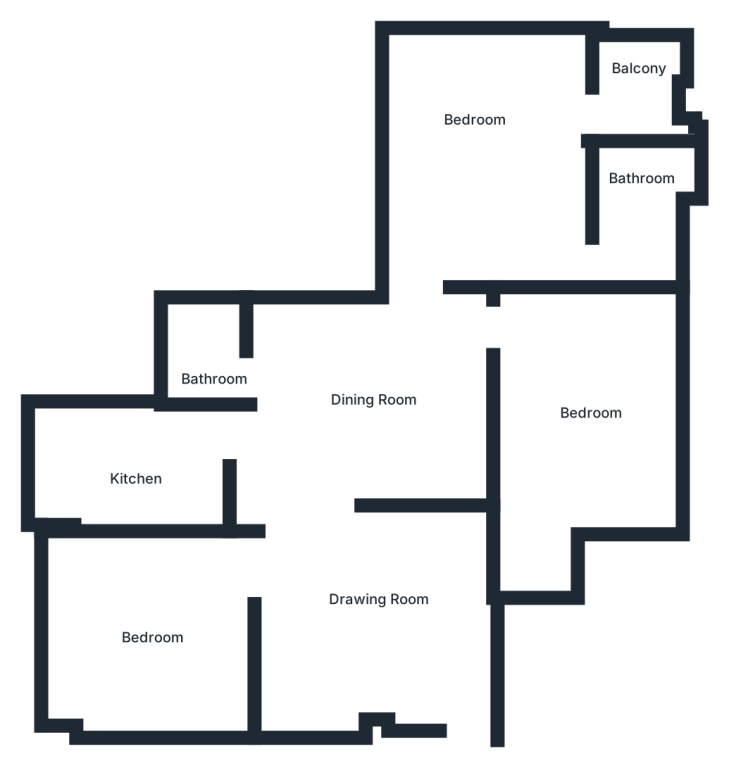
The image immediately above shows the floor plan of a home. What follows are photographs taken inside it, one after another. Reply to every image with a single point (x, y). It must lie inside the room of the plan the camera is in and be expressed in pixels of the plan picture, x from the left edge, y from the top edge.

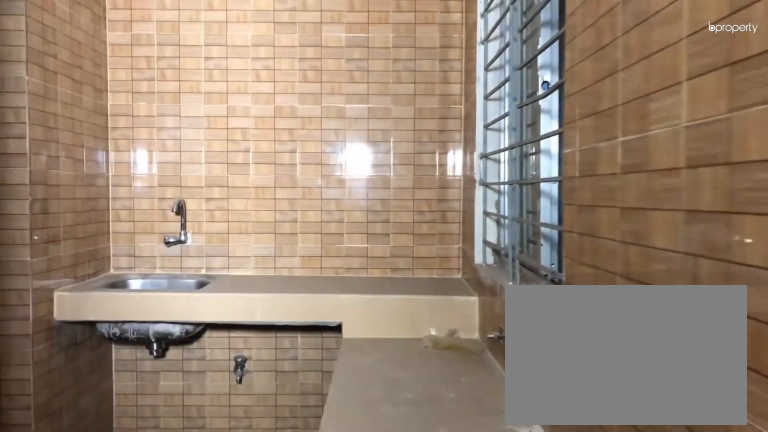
(134, 471)
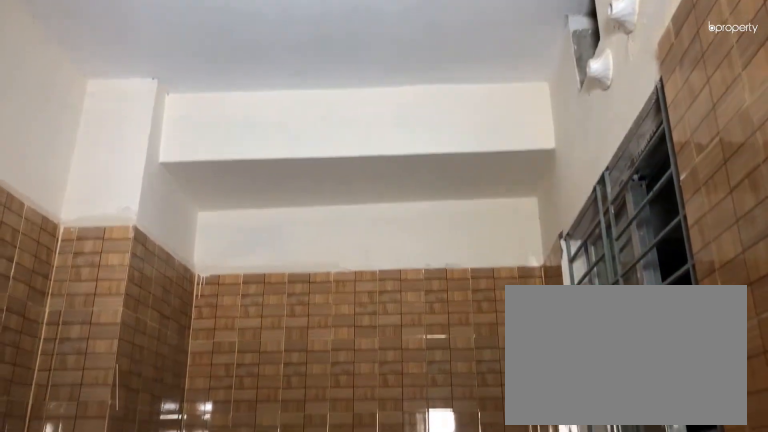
(134, 471)
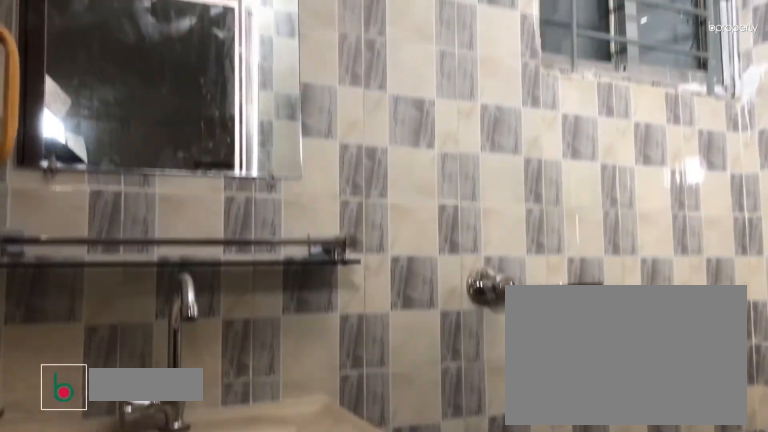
(203, 352)
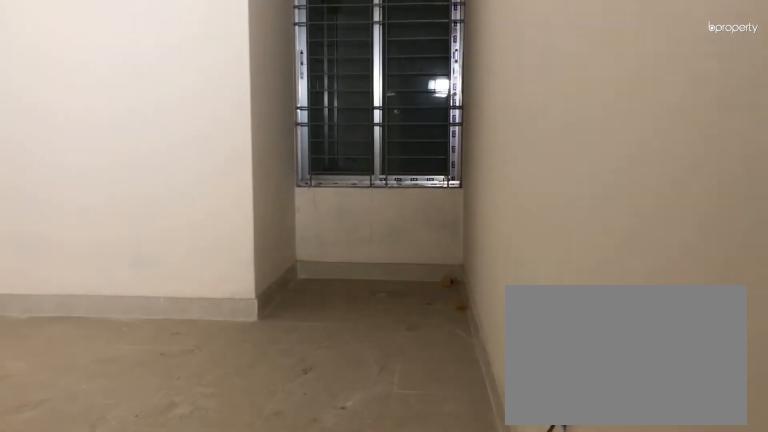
(584, 409)
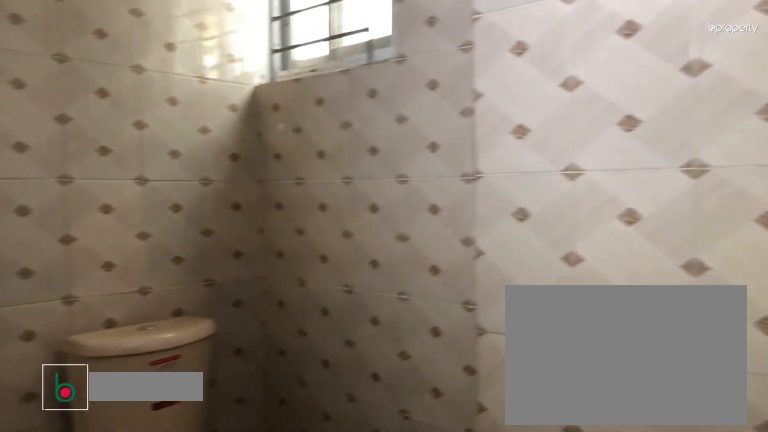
(635, 186)
